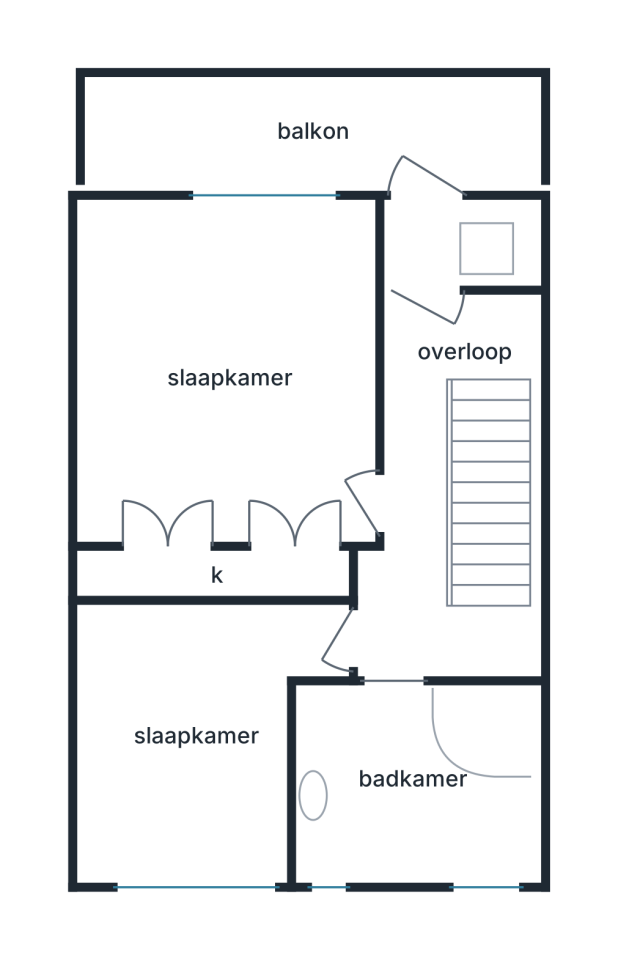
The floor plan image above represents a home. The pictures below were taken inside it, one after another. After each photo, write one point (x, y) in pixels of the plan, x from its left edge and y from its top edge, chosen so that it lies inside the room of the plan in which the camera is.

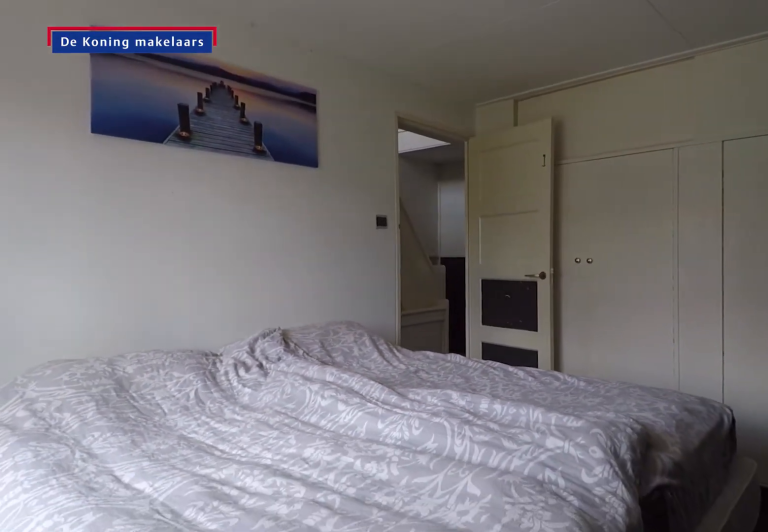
(232, 375)
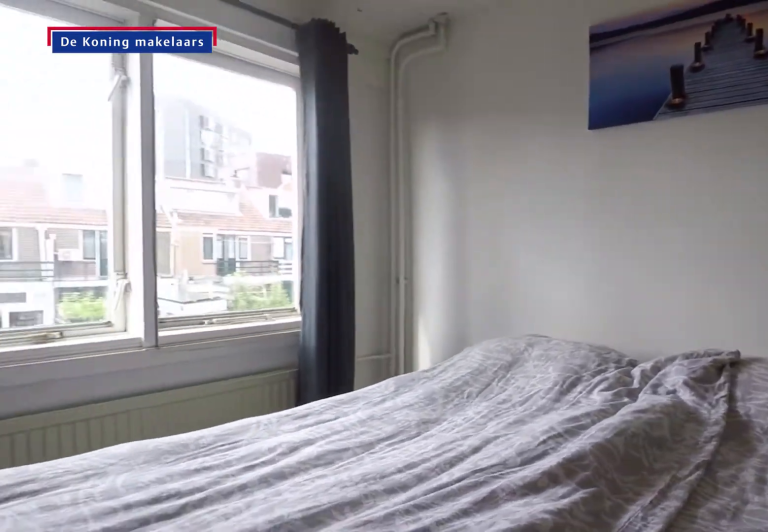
(232, 375)
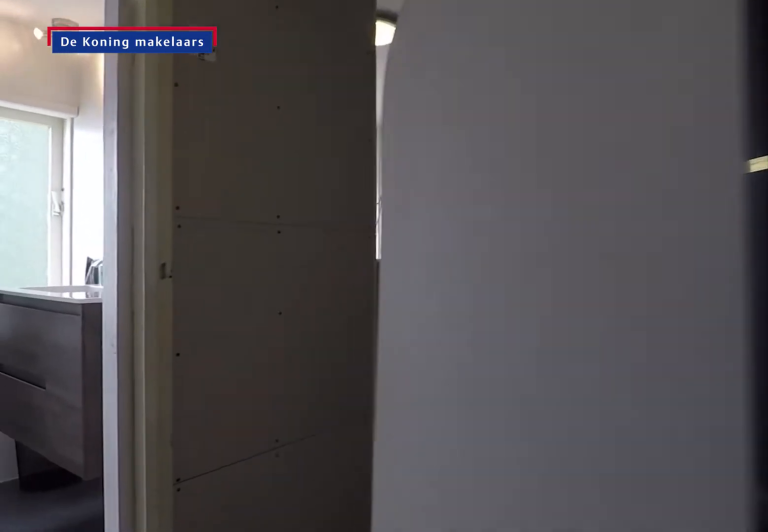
(434, 493)
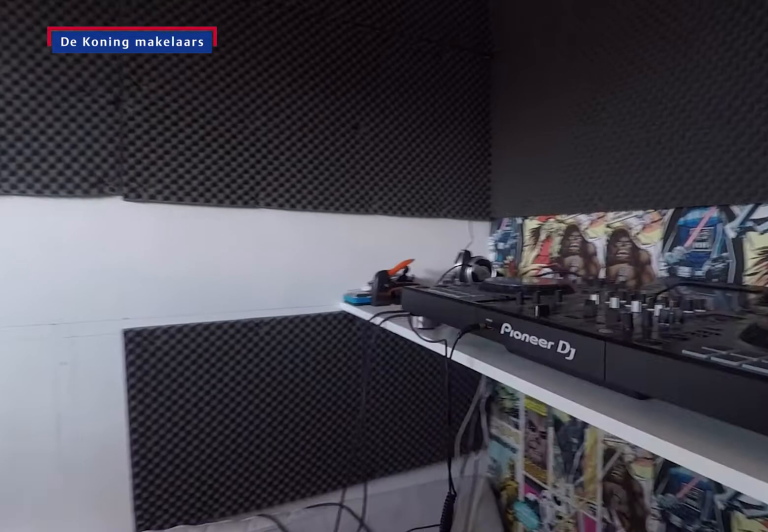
(196, 732)
